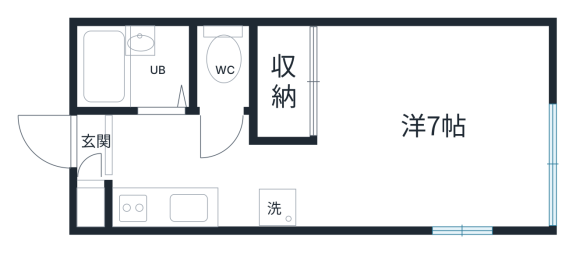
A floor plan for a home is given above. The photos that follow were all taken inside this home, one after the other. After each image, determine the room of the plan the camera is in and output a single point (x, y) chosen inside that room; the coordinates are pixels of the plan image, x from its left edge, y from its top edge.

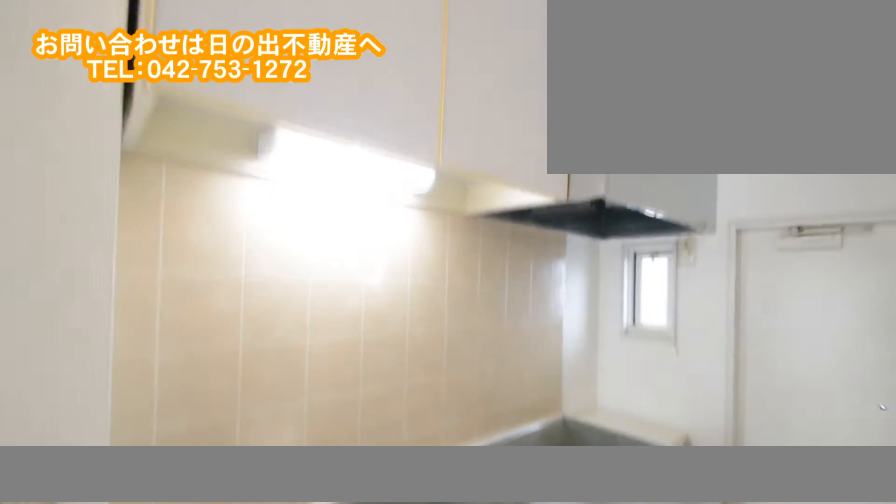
(187, 148)
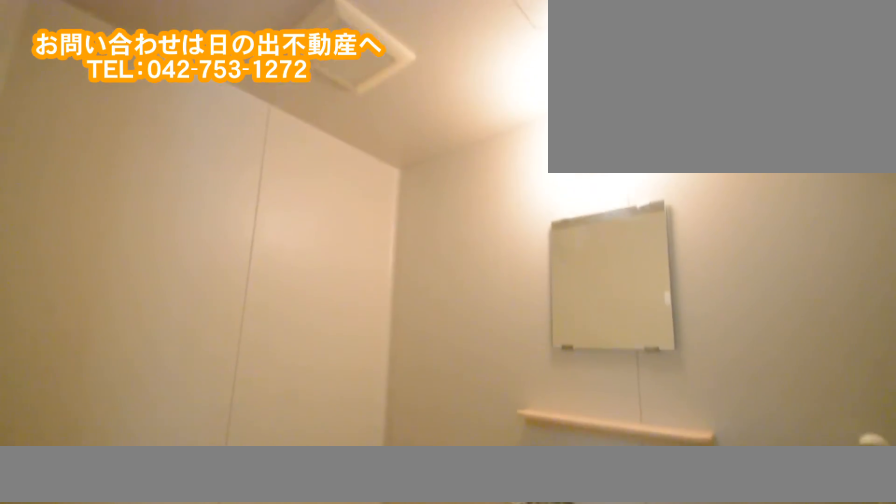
(128, 75)
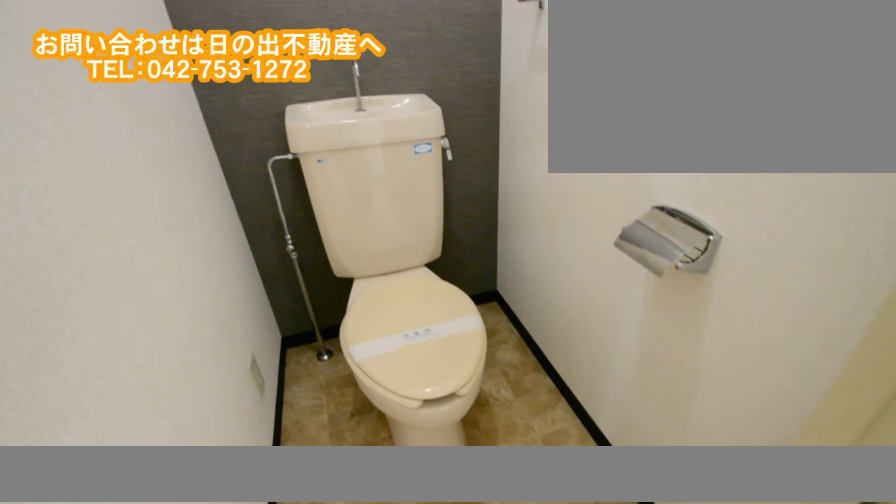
(217, 72)
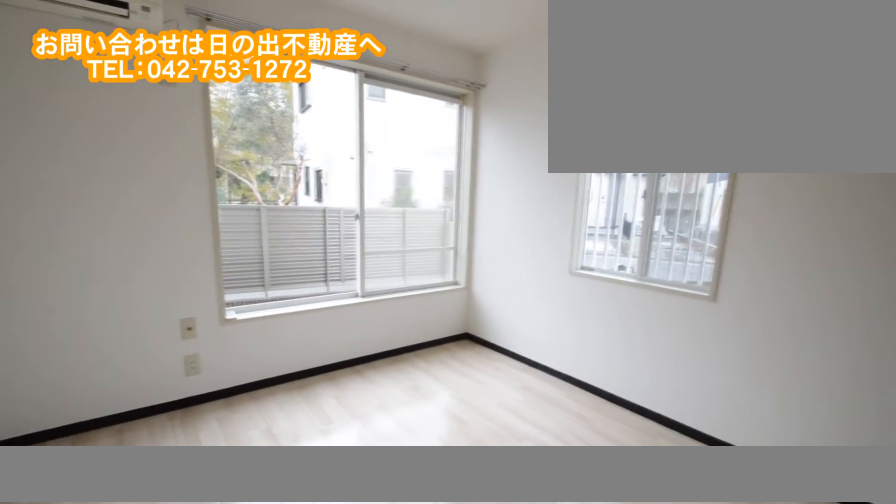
(440, 81)
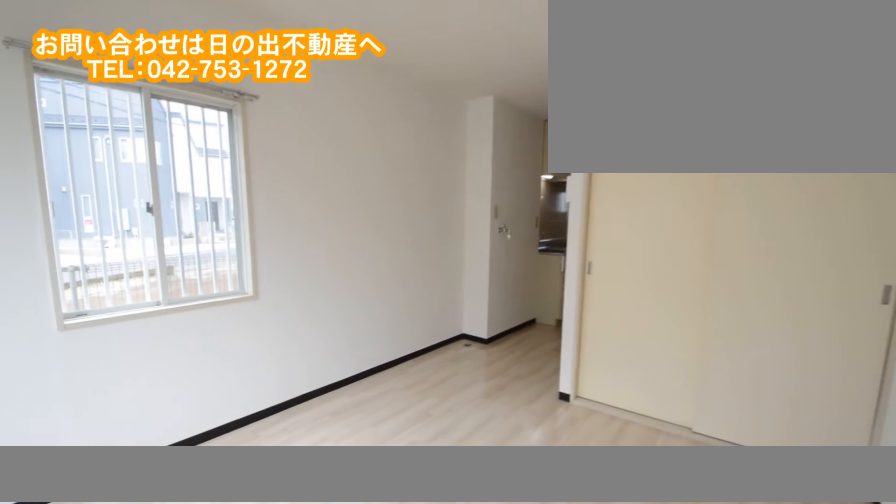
(441, 81)
